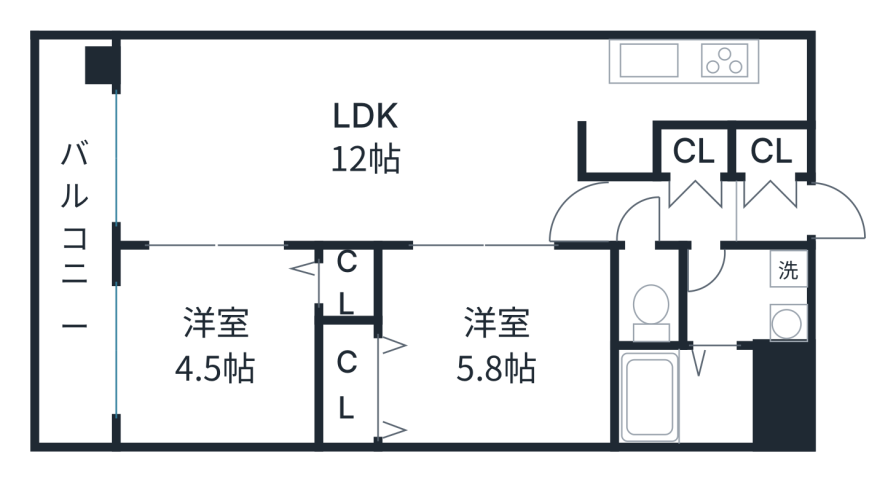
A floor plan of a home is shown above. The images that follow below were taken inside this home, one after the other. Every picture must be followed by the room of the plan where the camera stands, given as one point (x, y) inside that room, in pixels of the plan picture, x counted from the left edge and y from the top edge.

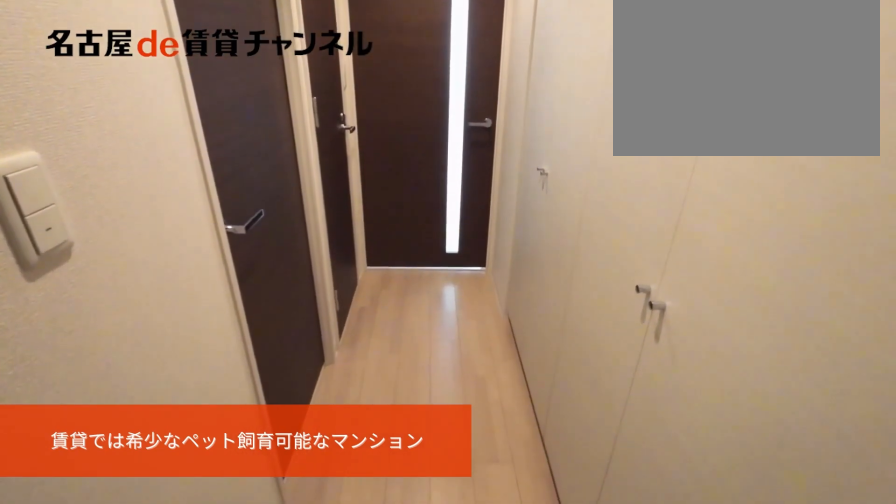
(732, 184)
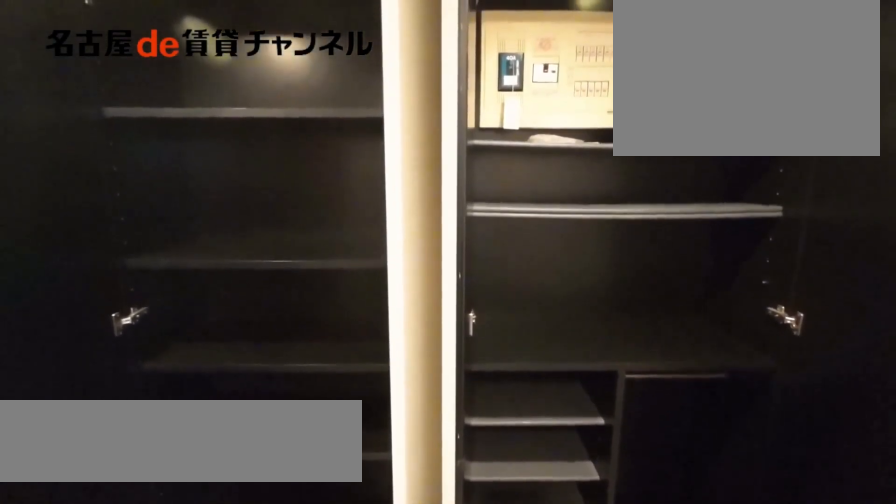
(732, 184)
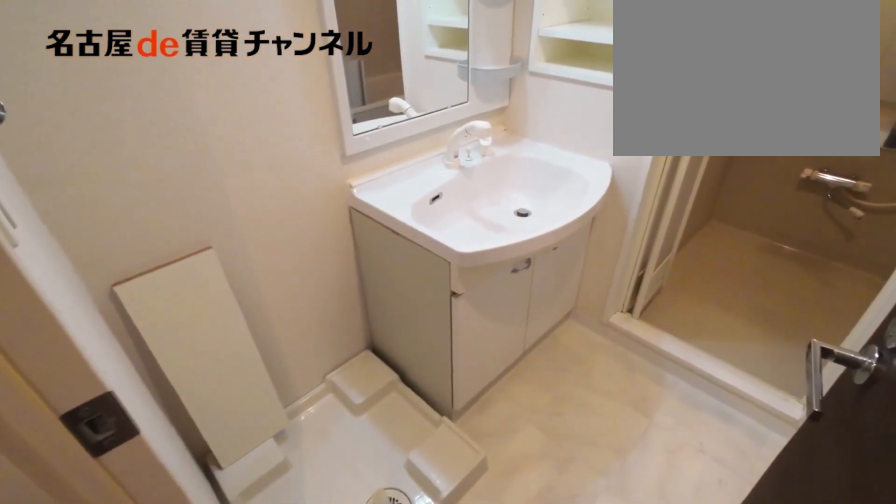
(747, 296)
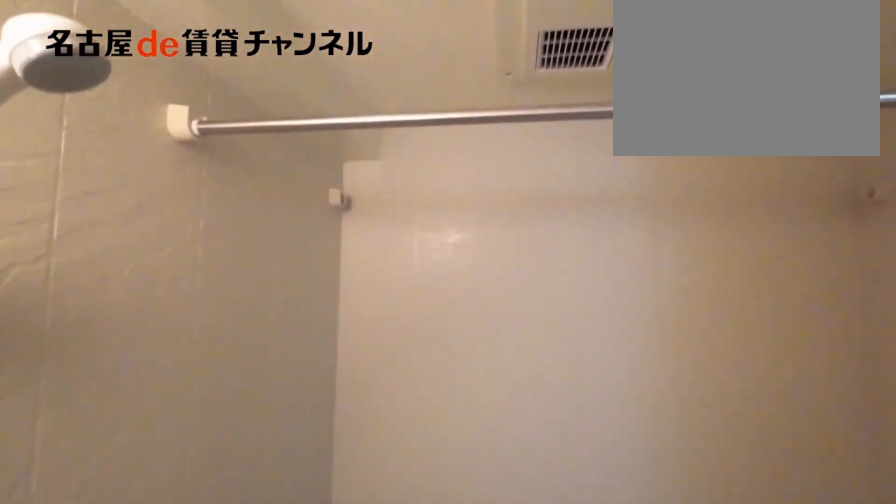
(682, 394)
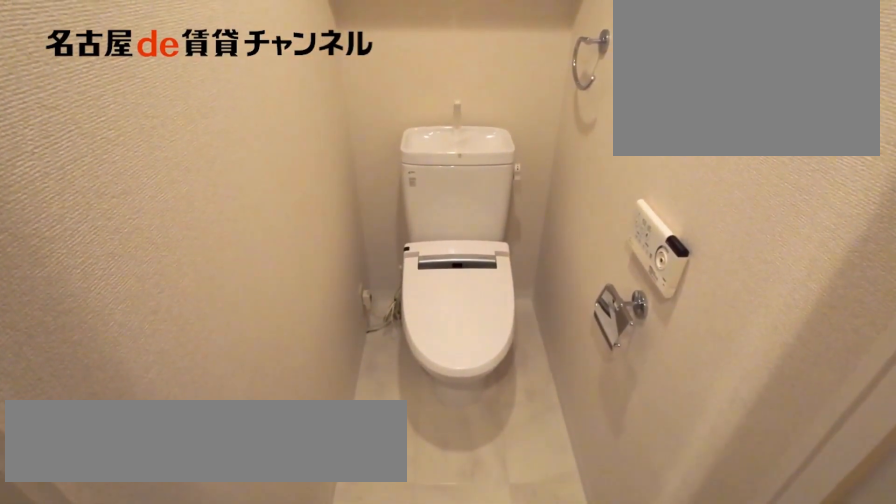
(648, 295)
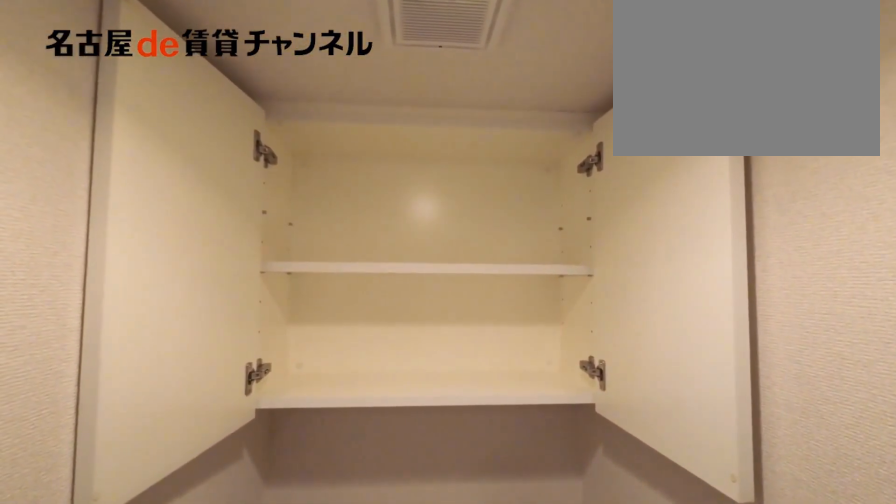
(648, 295)
